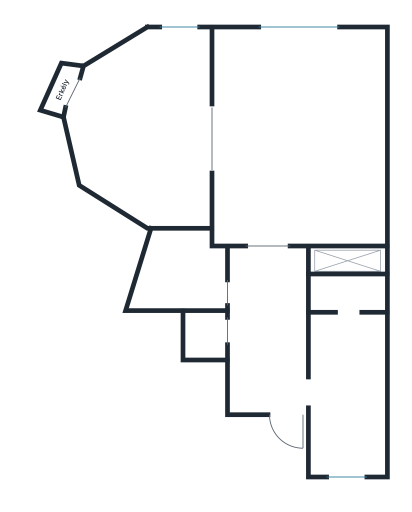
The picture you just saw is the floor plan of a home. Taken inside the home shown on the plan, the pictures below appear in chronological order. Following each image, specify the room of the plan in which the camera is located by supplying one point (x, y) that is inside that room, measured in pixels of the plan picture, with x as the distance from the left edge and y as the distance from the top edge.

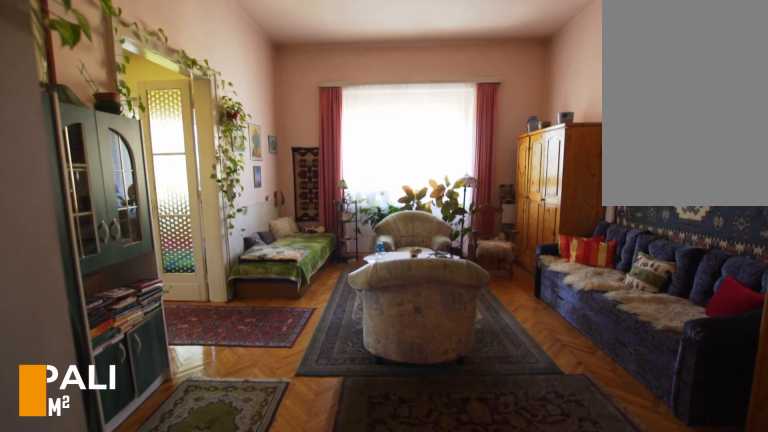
(304, 132)
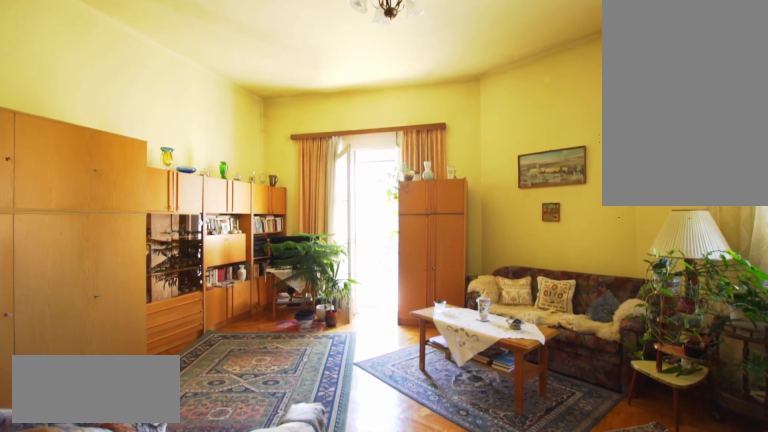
(141, 133)
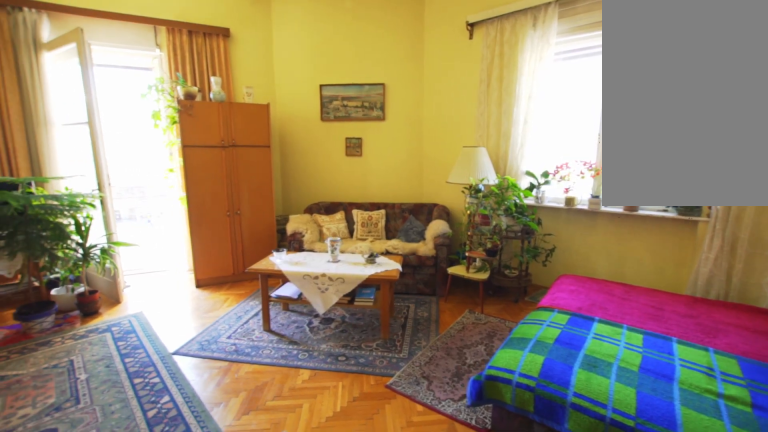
(141, 133)
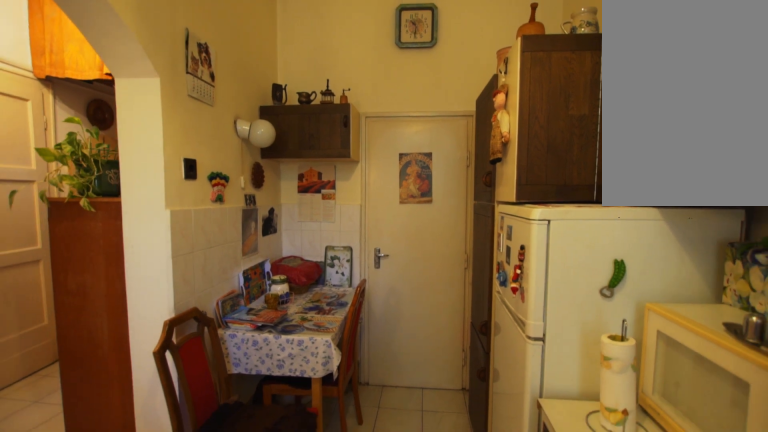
(348, 395)
